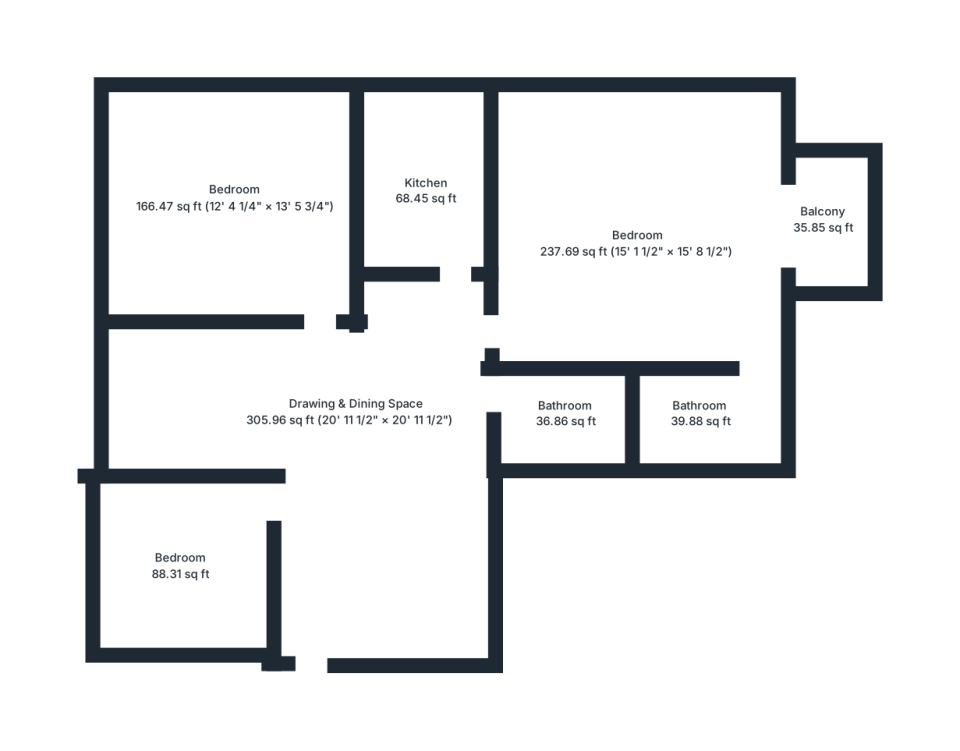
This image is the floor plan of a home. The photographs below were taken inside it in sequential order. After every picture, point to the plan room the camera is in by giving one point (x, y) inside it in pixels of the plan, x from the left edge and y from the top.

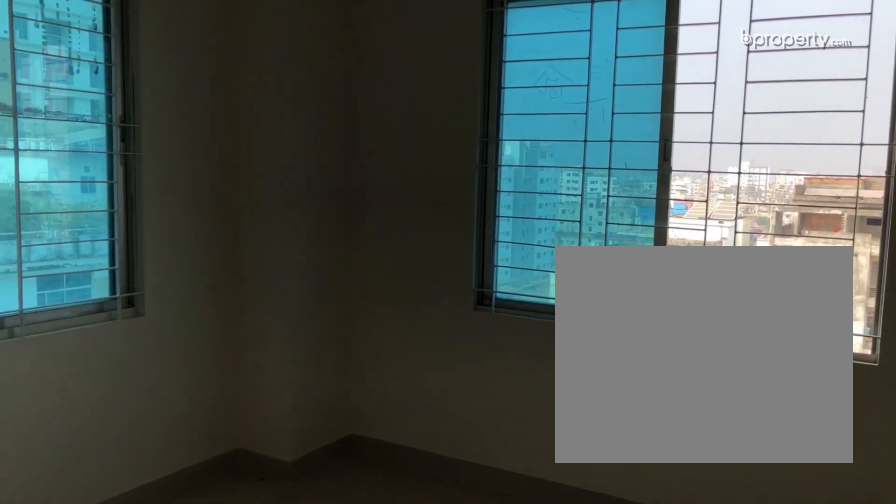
(237, 193)
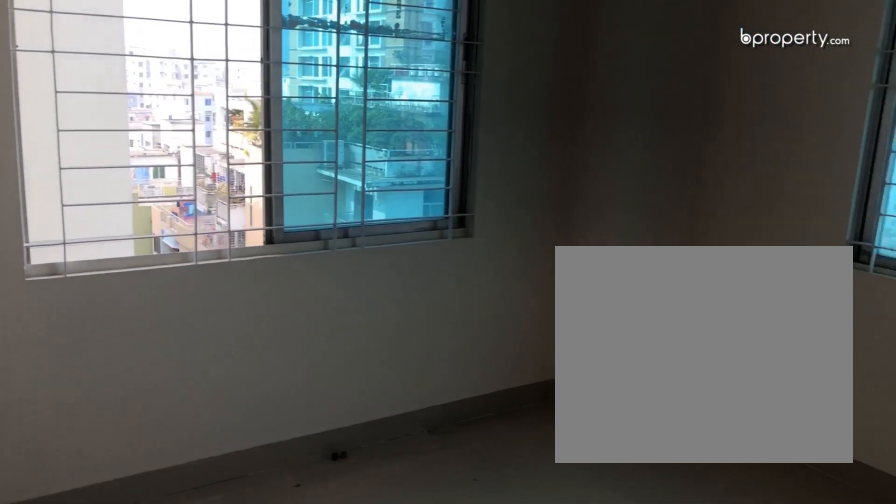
(237, 193)
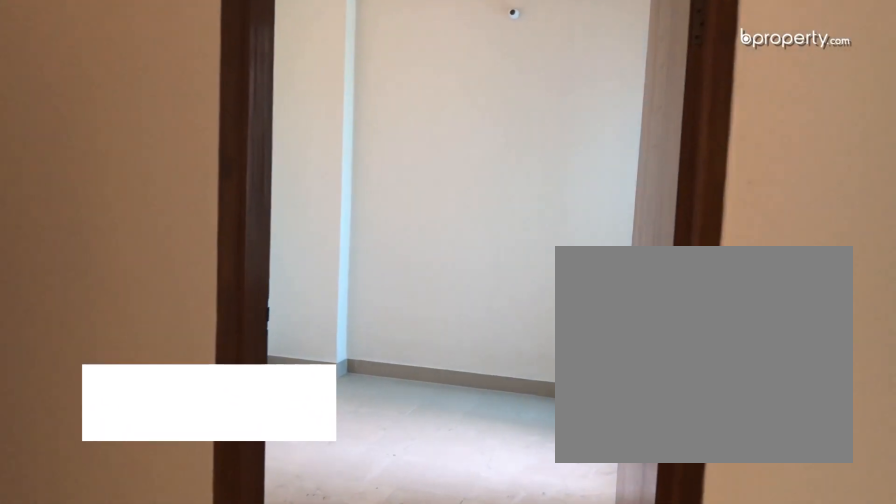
(316, 434)
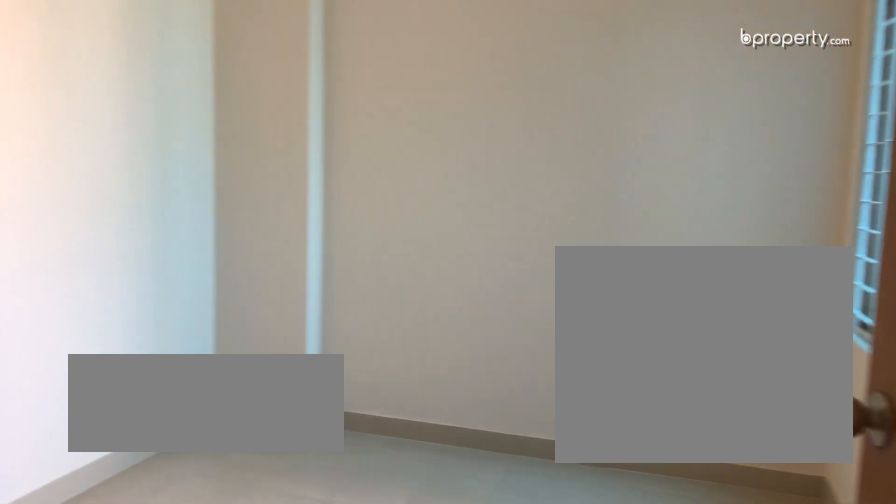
(179, 558)
